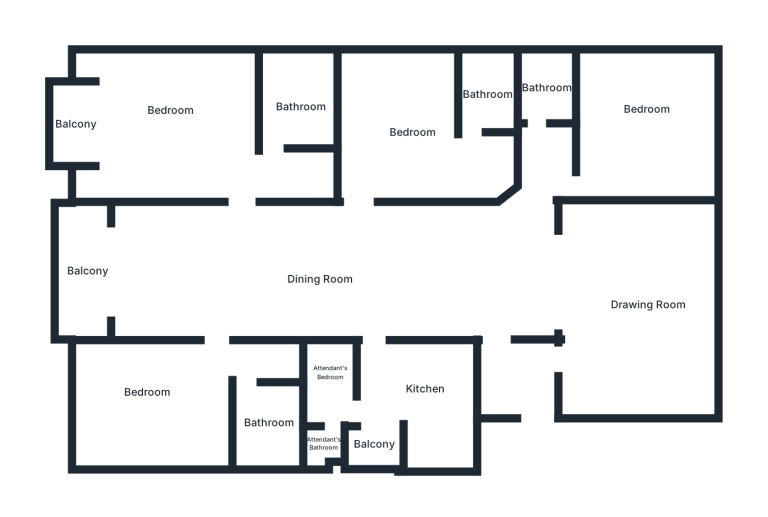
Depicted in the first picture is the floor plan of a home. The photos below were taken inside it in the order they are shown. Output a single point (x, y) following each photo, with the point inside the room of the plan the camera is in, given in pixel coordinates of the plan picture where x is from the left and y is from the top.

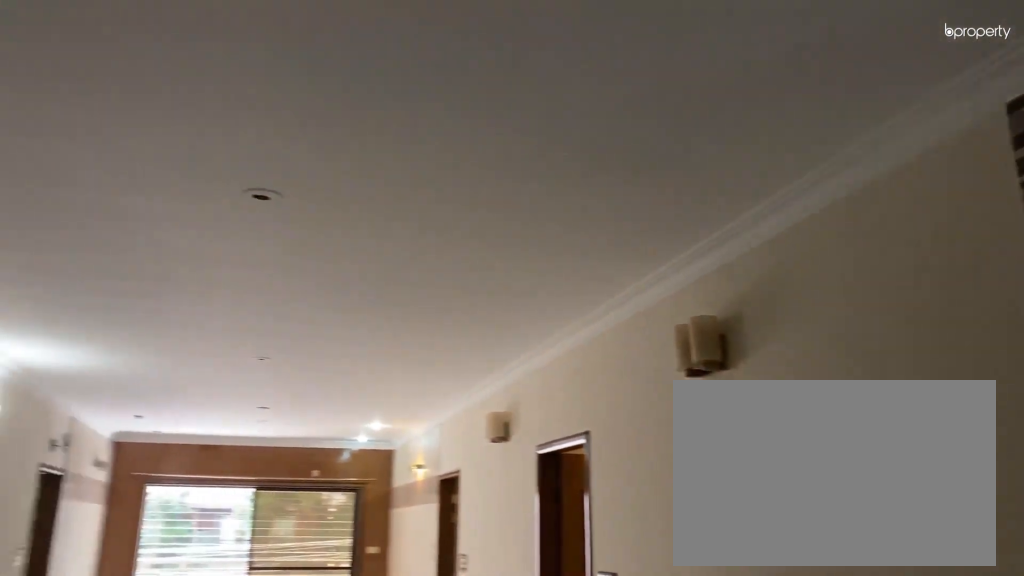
(406, 265)
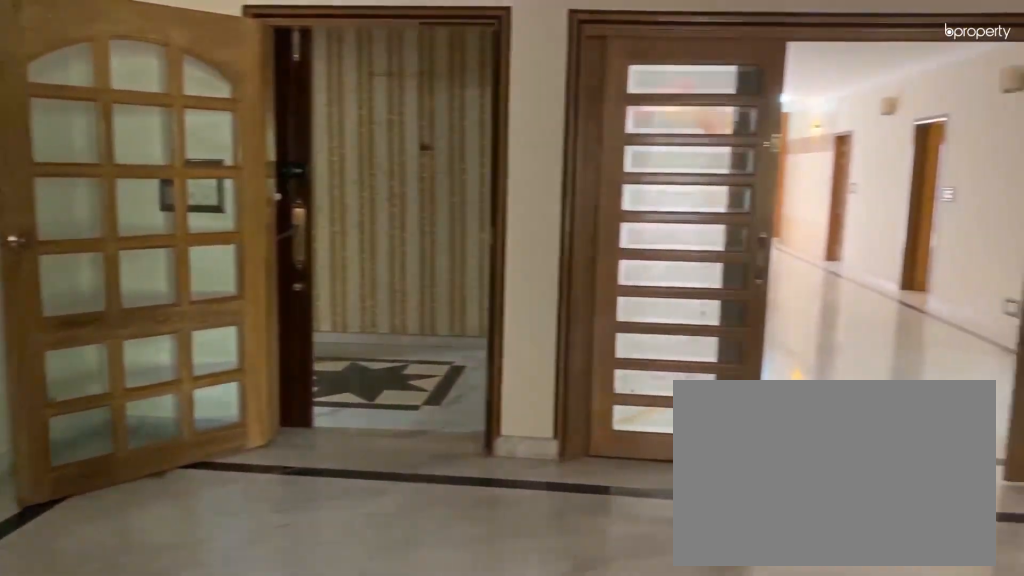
(635, 276)
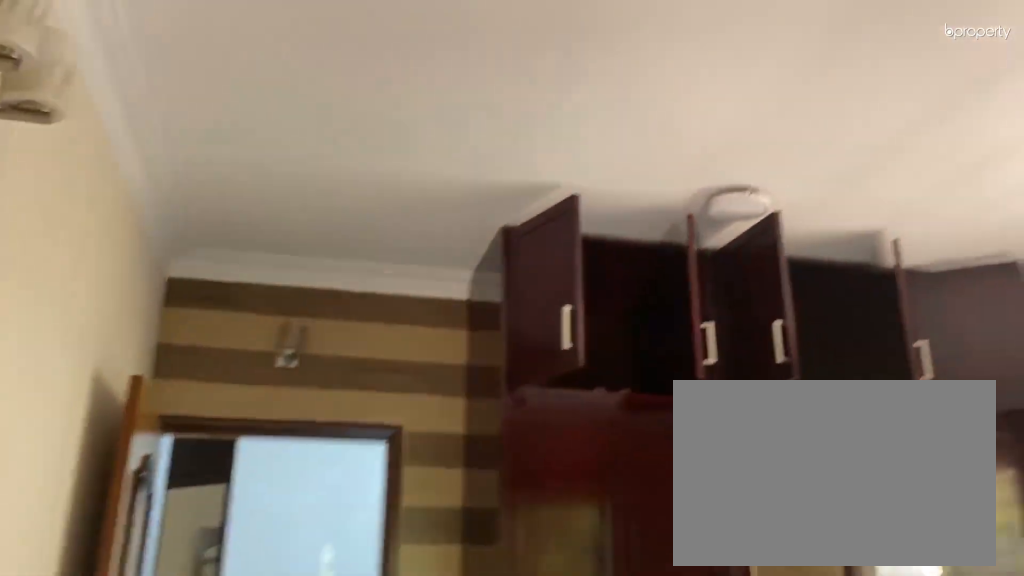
(645, 113)
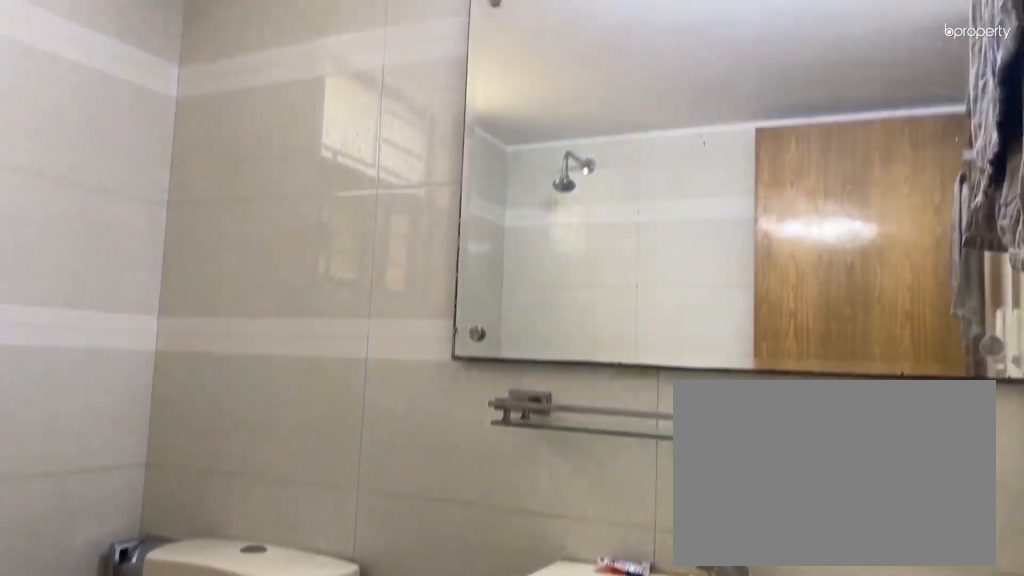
(543, 81)
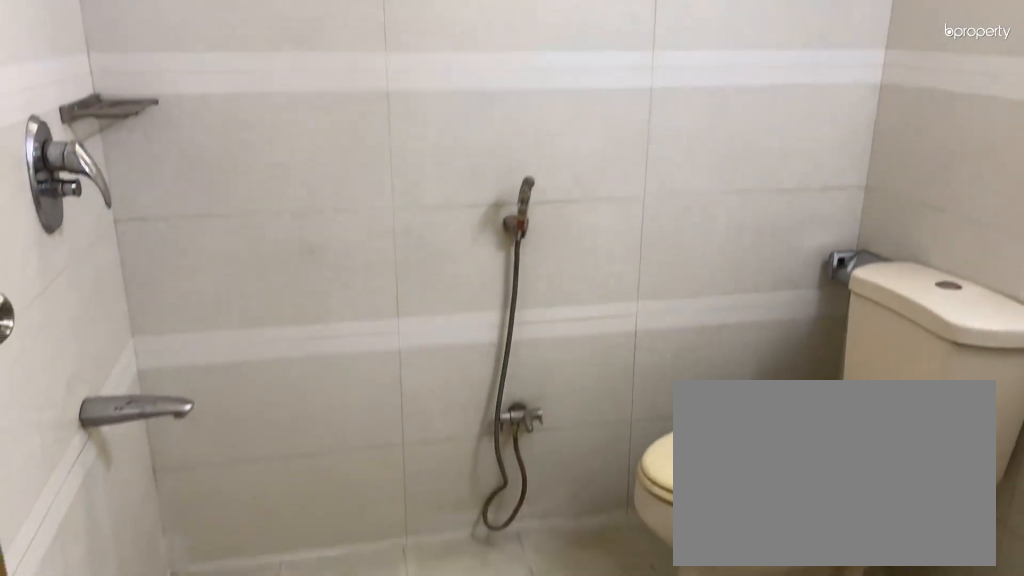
(543, 81)
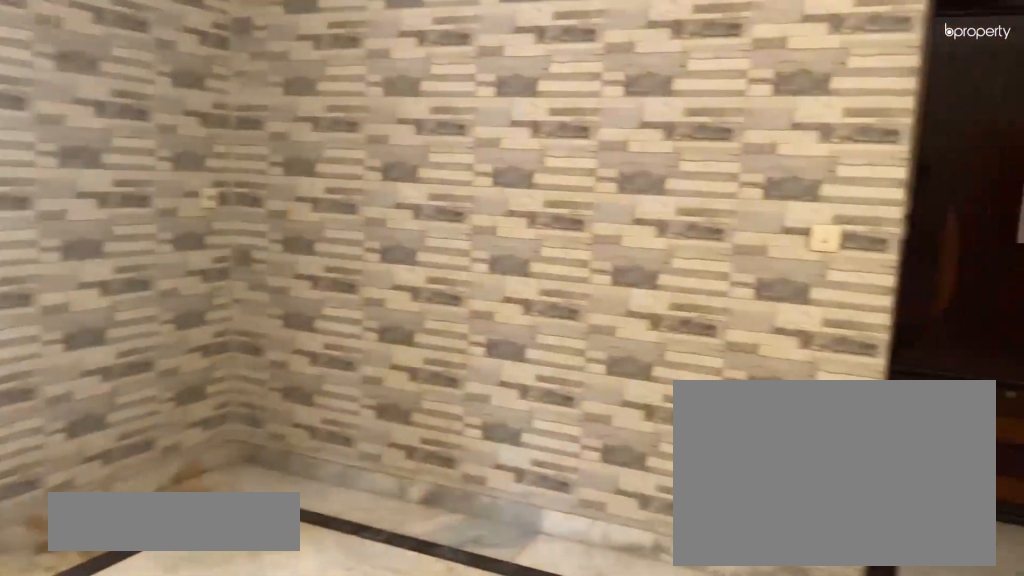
(426, 137)
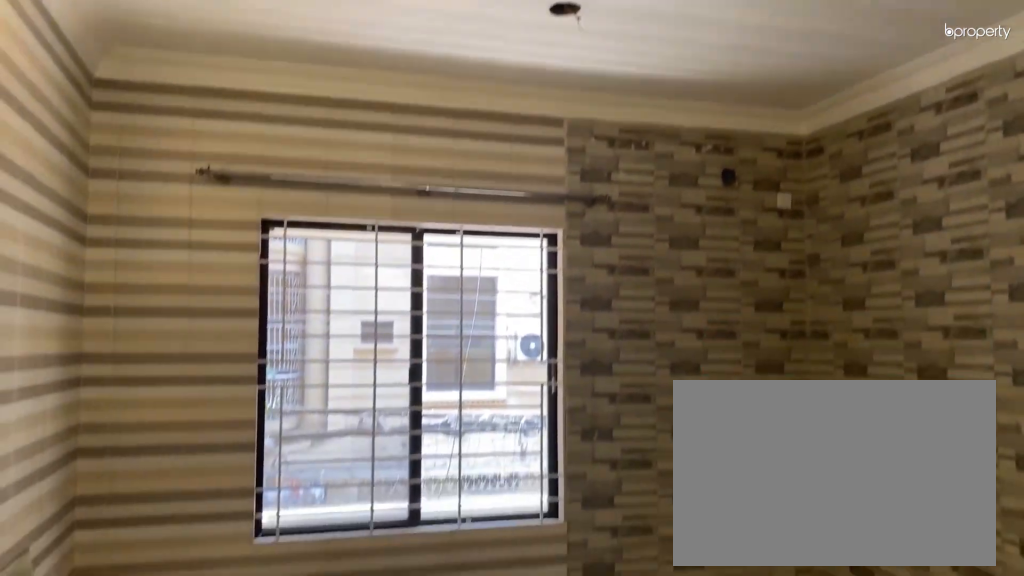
(426, 137)
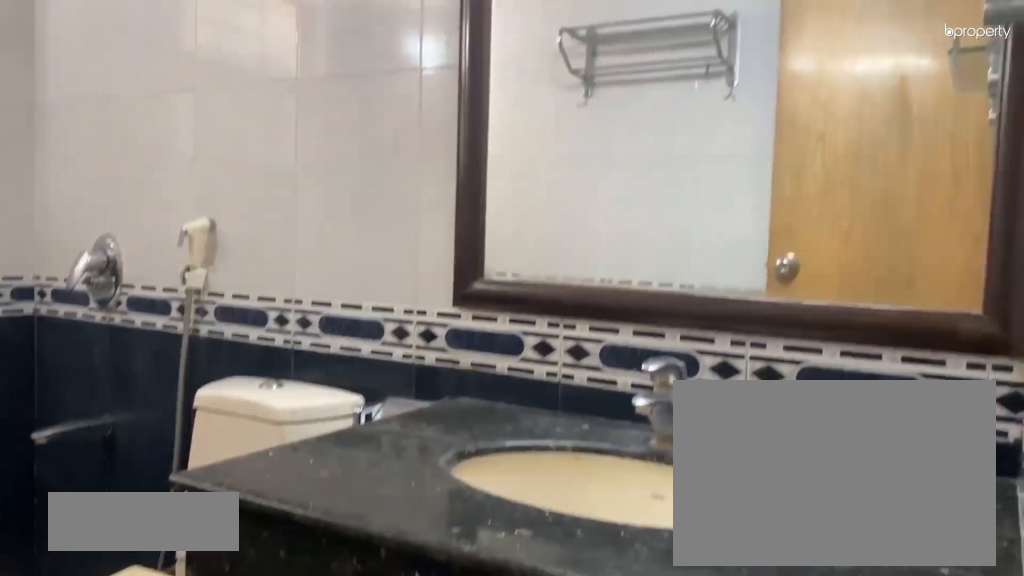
(488, 92)
